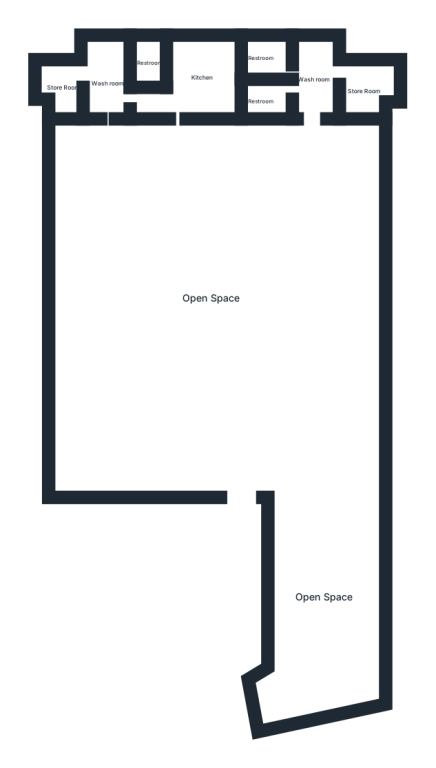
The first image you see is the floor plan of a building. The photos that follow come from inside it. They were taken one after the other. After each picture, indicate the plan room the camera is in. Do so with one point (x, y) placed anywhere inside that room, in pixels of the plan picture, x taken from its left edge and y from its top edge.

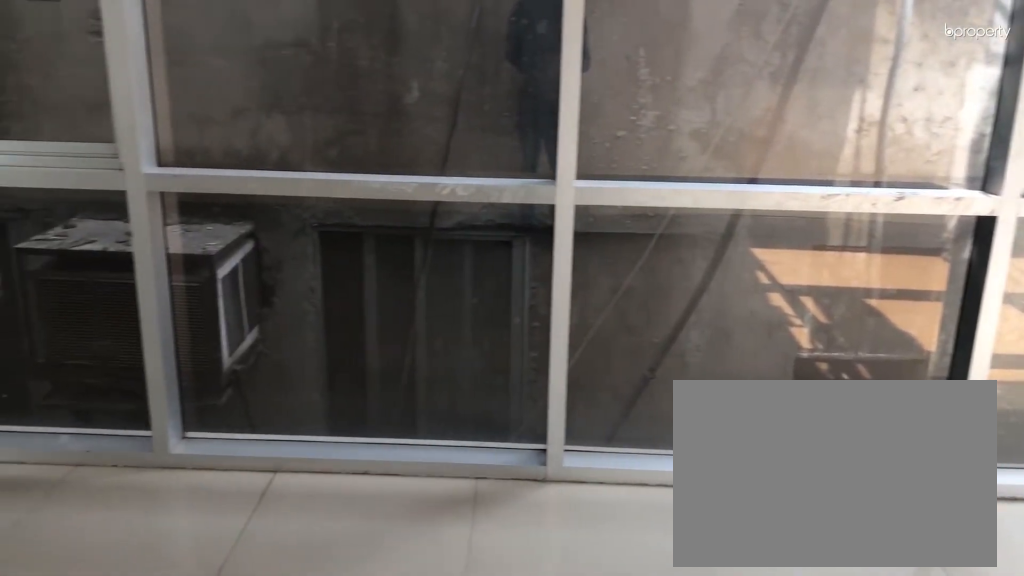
(327, 604)
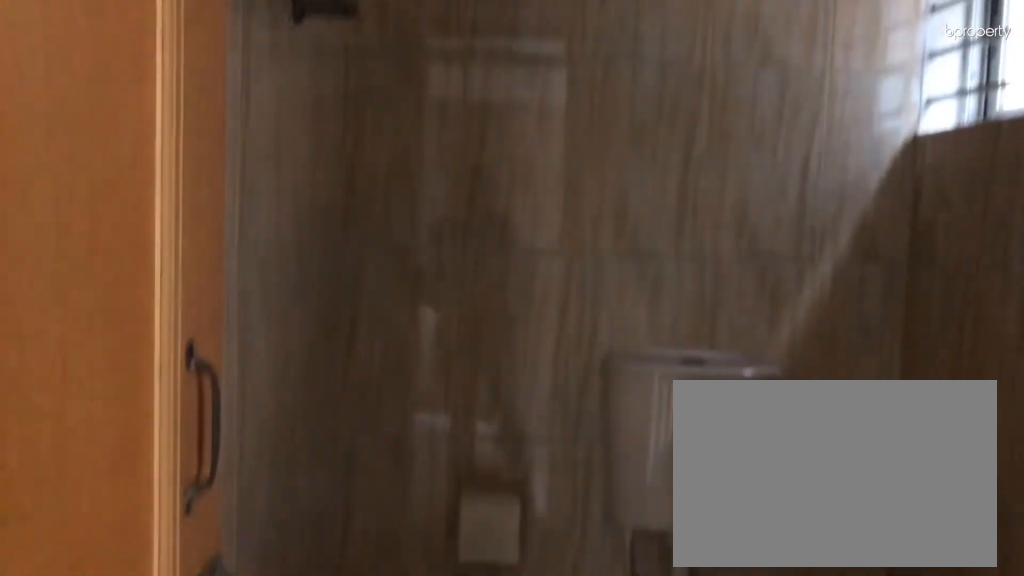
(263, 61)
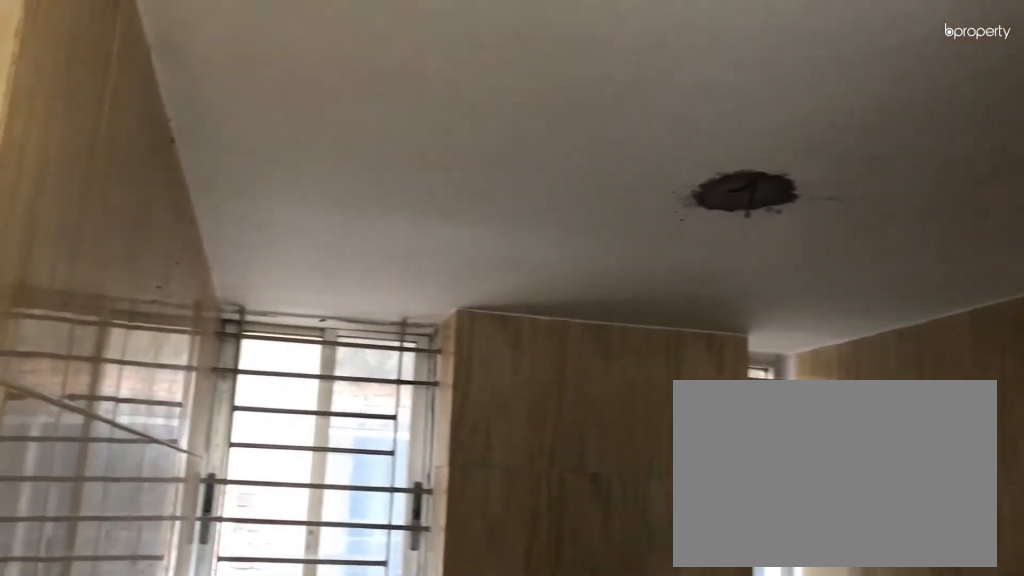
(204, 76)
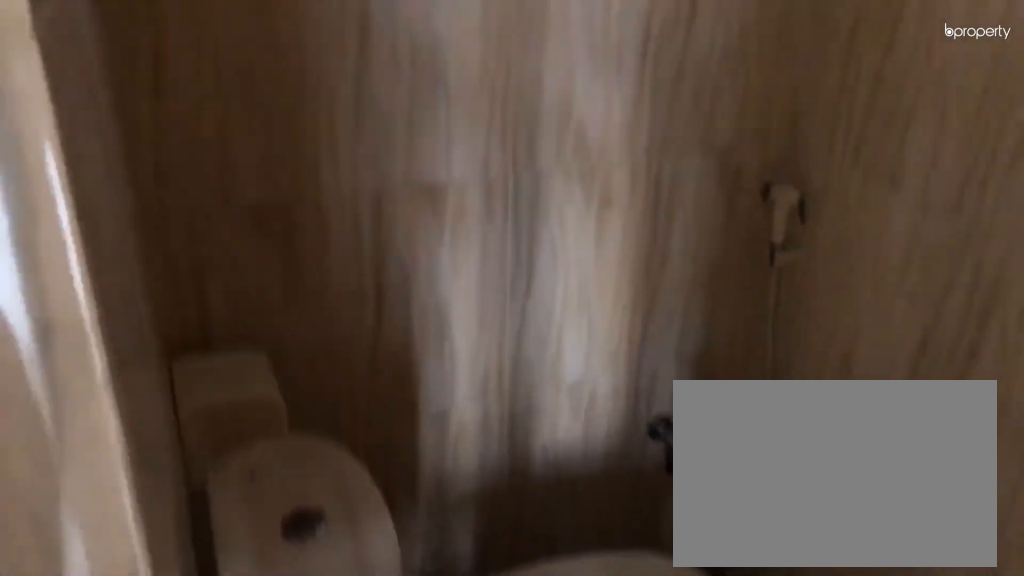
(151, 64)
